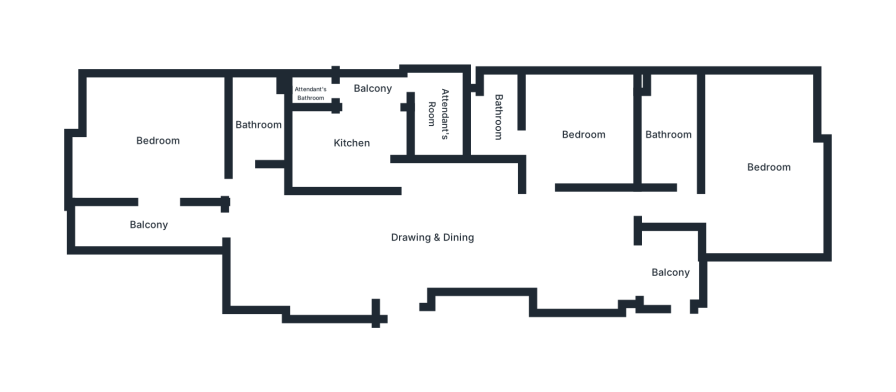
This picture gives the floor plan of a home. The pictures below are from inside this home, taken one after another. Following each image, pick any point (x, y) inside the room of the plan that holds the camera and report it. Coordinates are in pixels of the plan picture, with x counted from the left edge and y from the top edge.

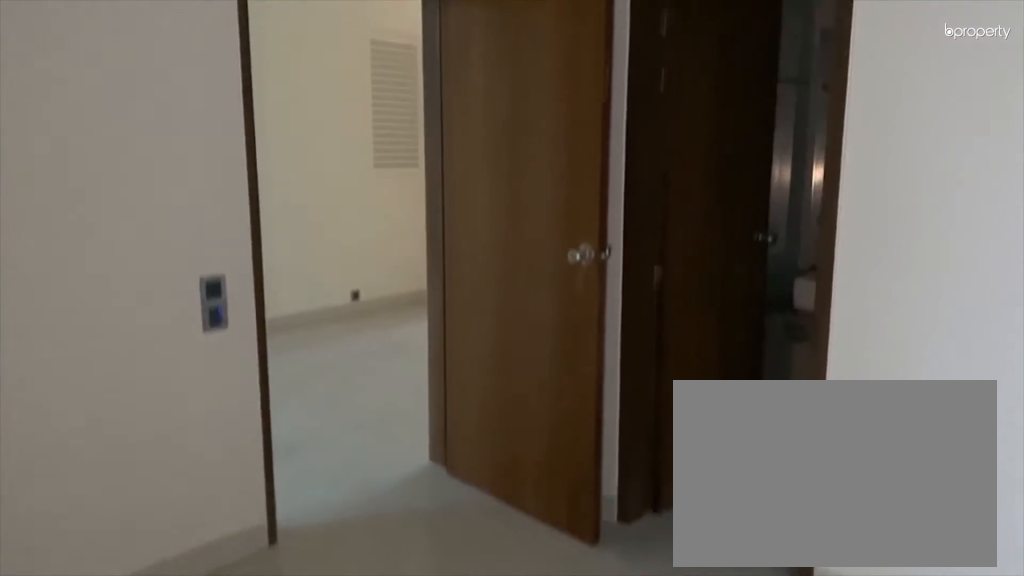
(574, 135)
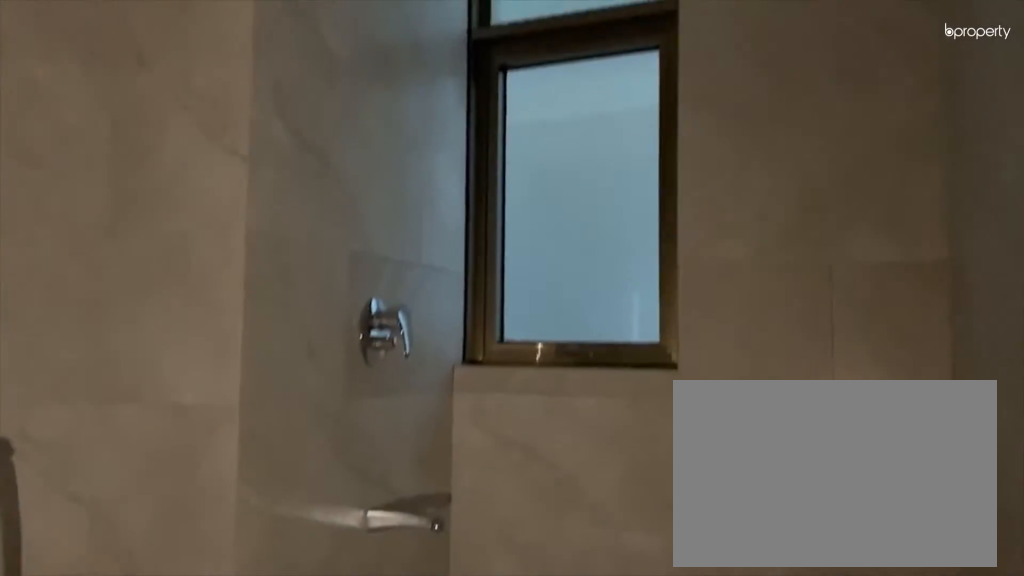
(499, 120)
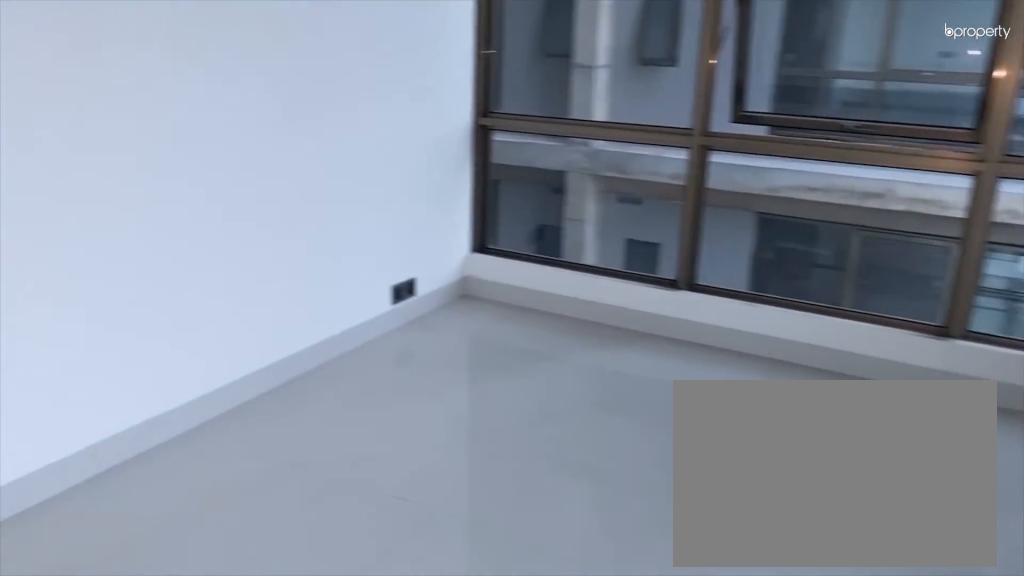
(769, 210)
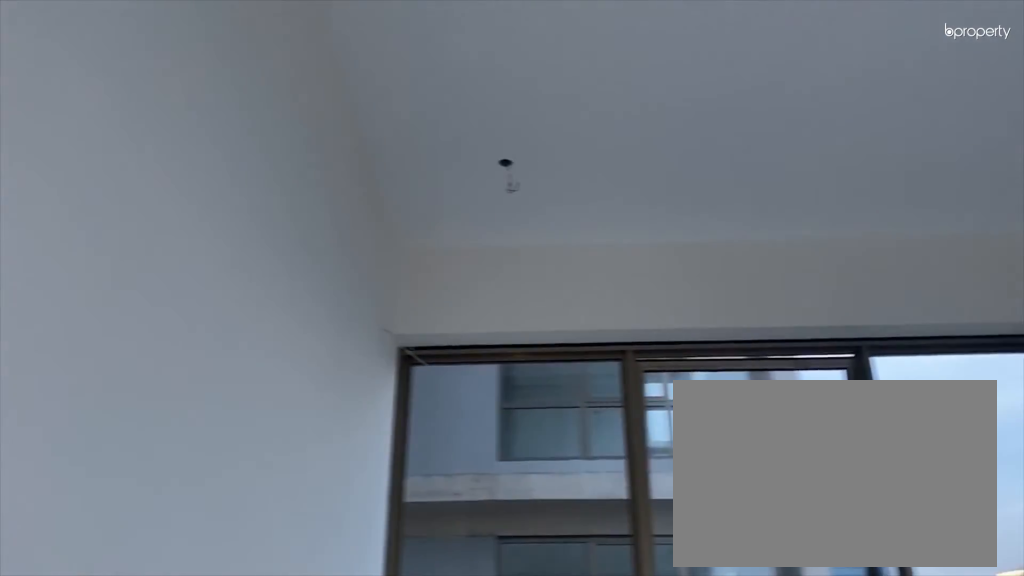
(769, 210)
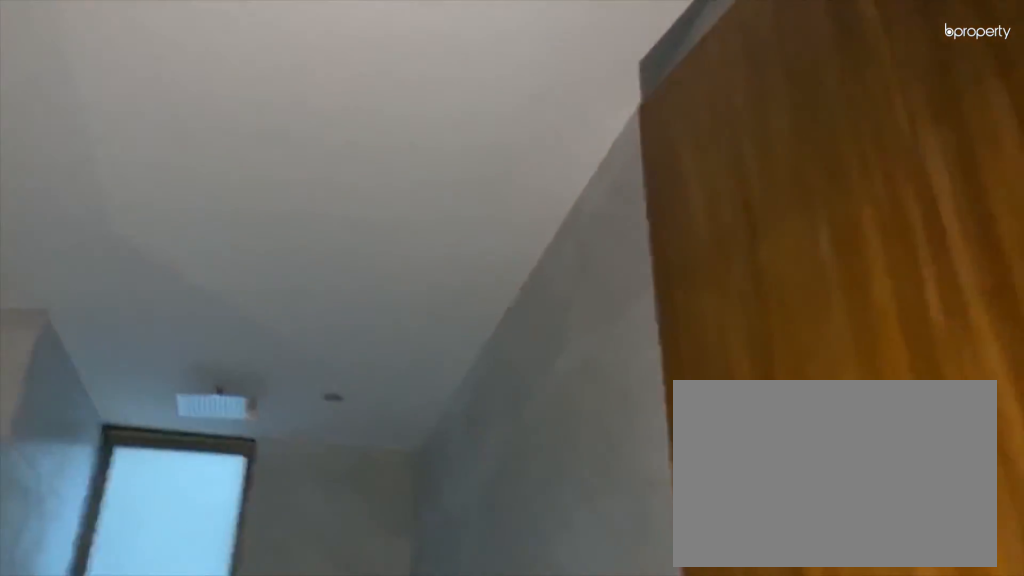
(665, 137)
